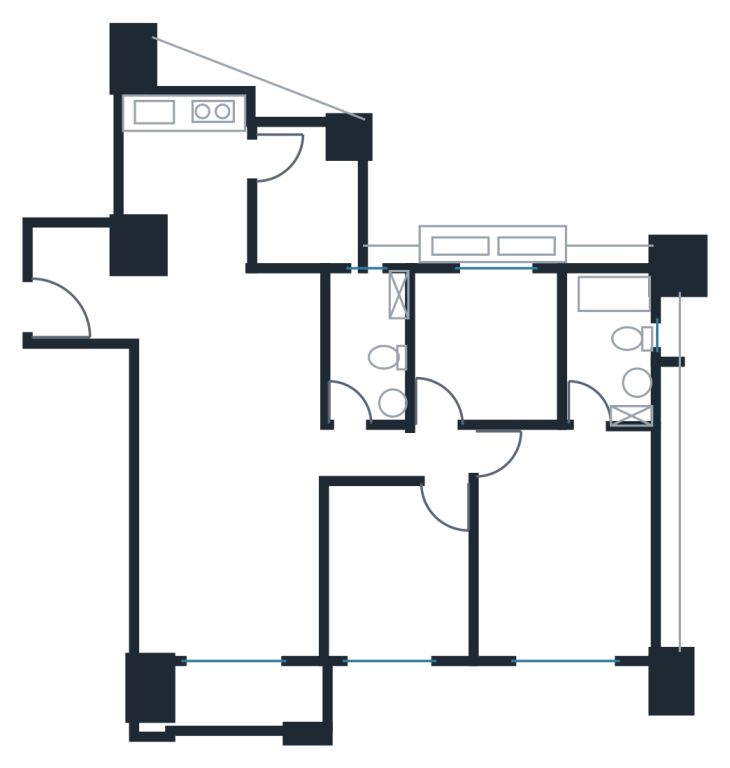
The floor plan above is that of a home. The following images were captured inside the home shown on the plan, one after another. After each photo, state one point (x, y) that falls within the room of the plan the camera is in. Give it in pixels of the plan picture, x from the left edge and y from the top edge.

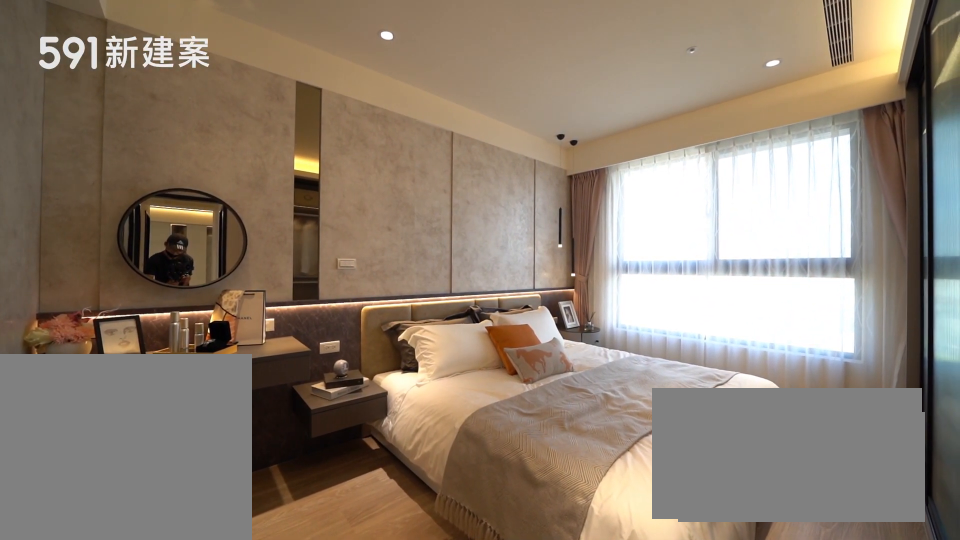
(565, 548)
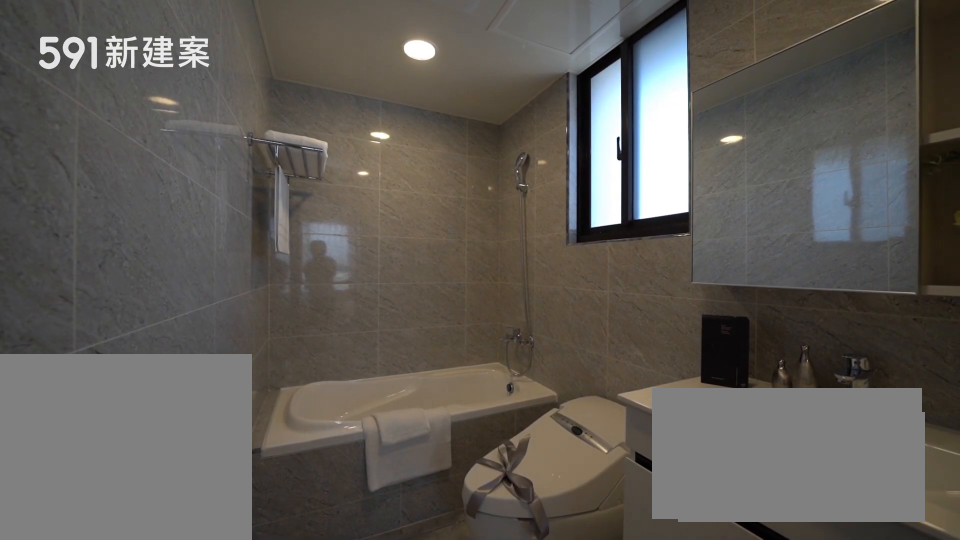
(610, 333)
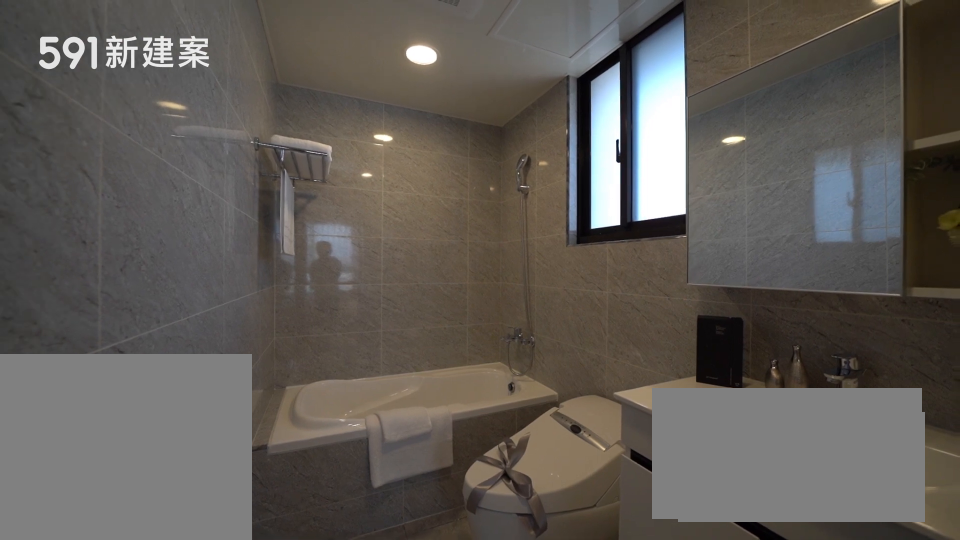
(610, 333)
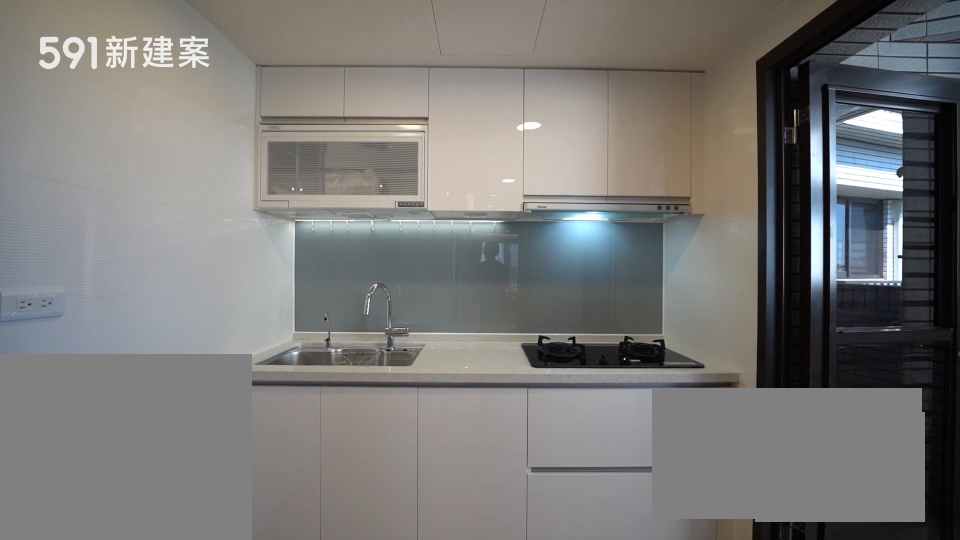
(186, 167)
